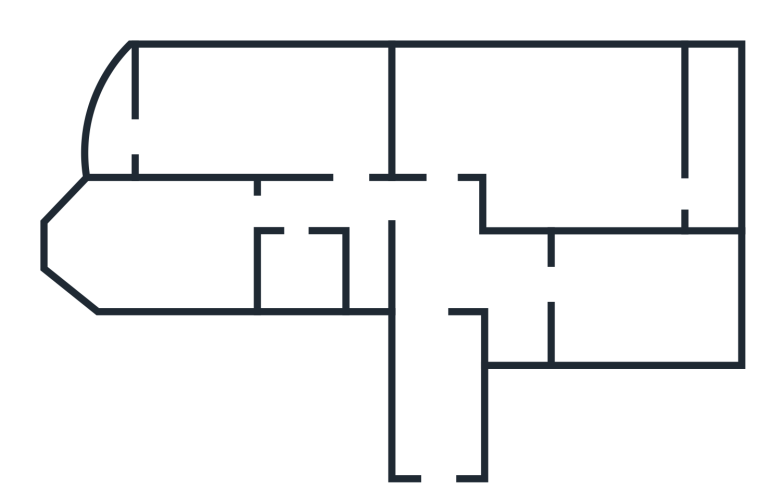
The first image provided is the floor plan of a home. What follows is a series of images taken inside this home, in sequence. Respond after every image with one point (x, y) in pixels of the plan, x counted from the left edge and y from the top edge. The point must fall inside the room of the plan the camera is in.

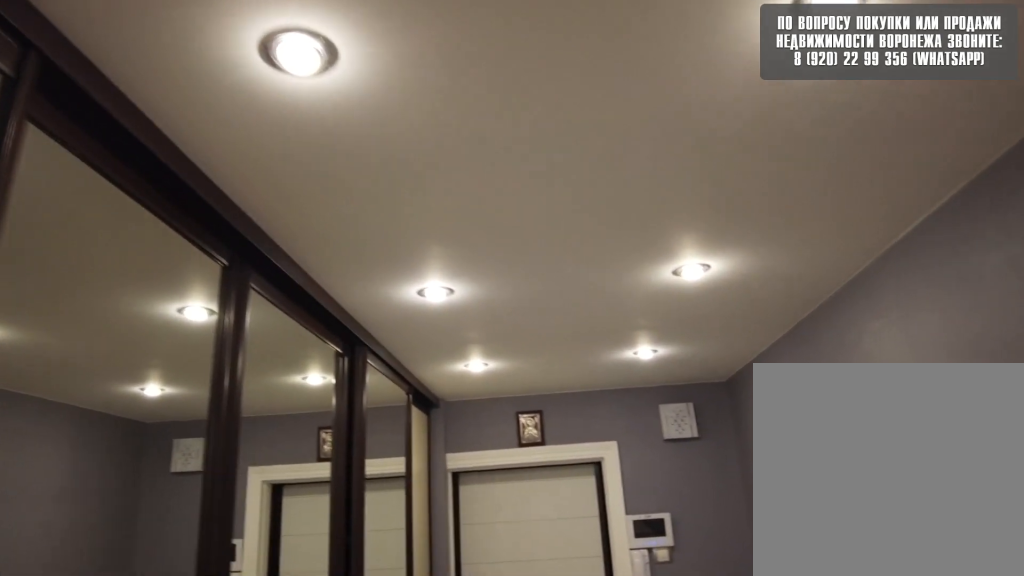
(443, 455)
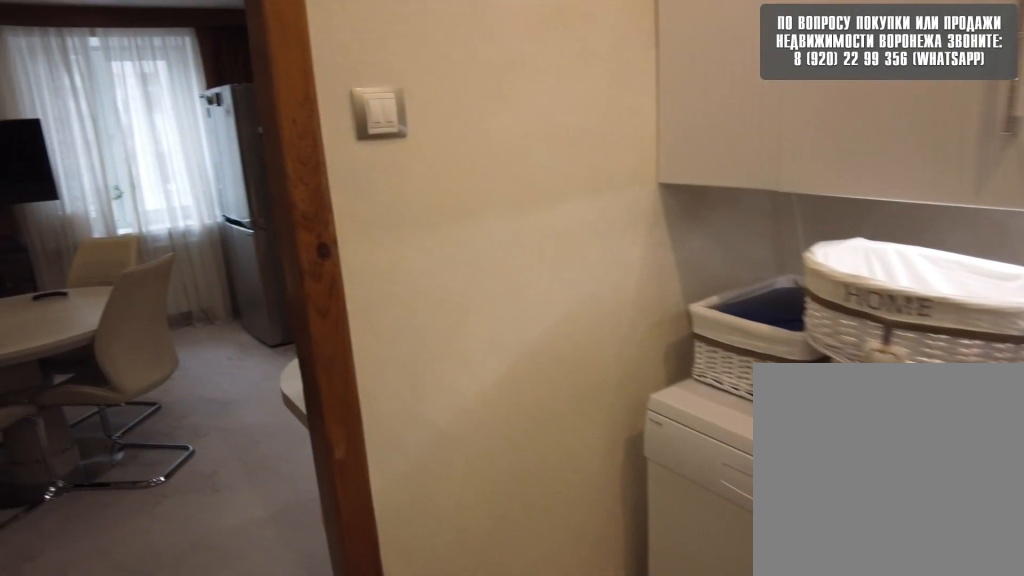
(525, 287)
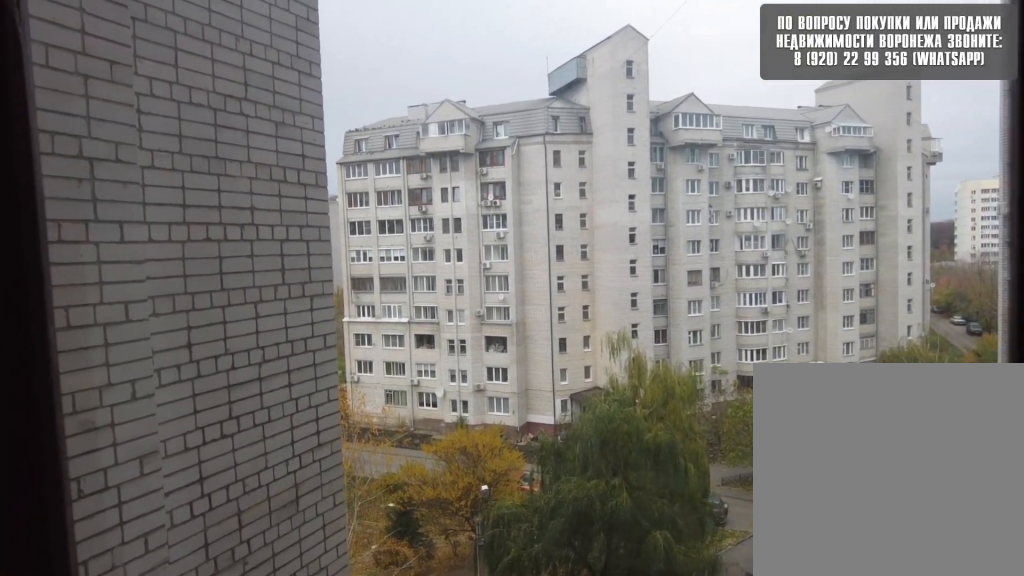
(728, 187)
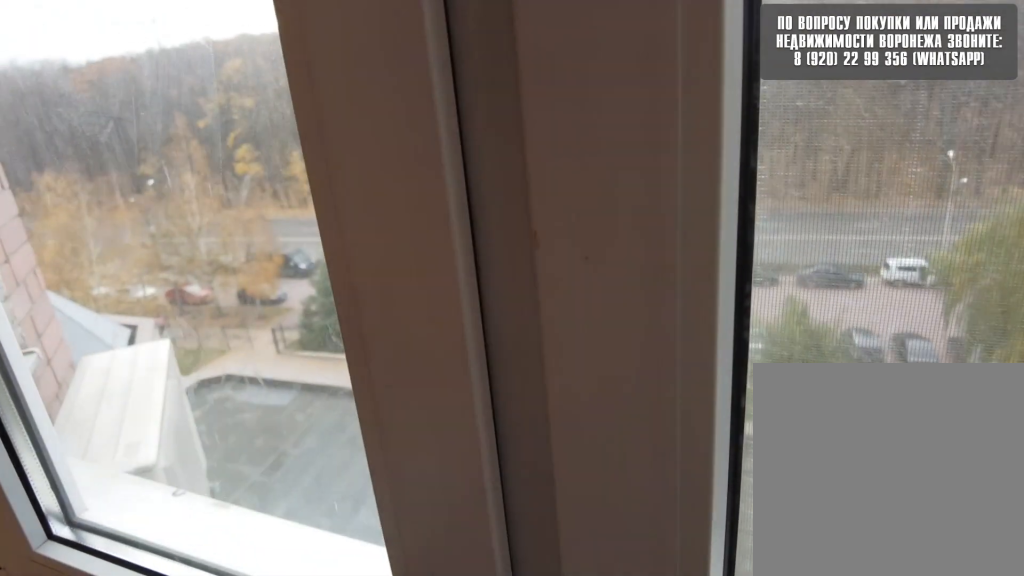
(119, 127)
